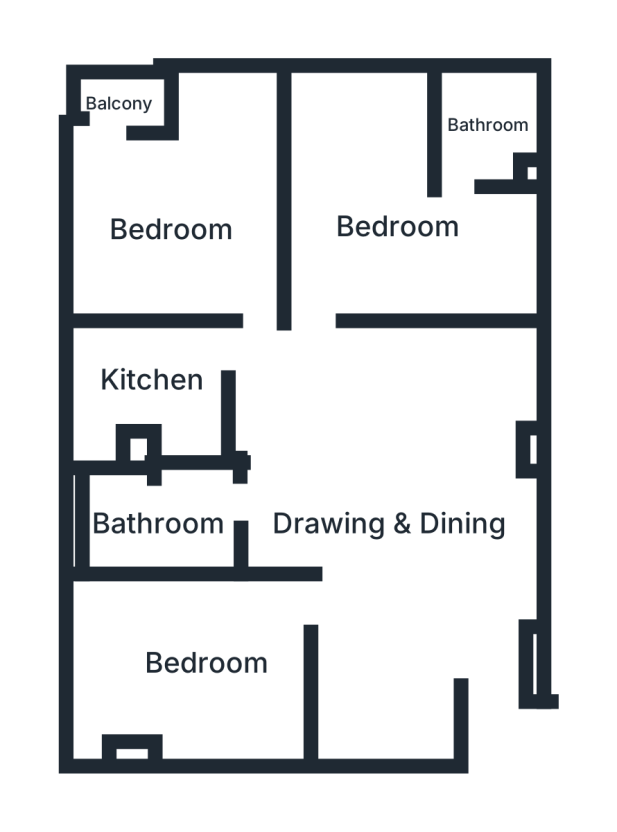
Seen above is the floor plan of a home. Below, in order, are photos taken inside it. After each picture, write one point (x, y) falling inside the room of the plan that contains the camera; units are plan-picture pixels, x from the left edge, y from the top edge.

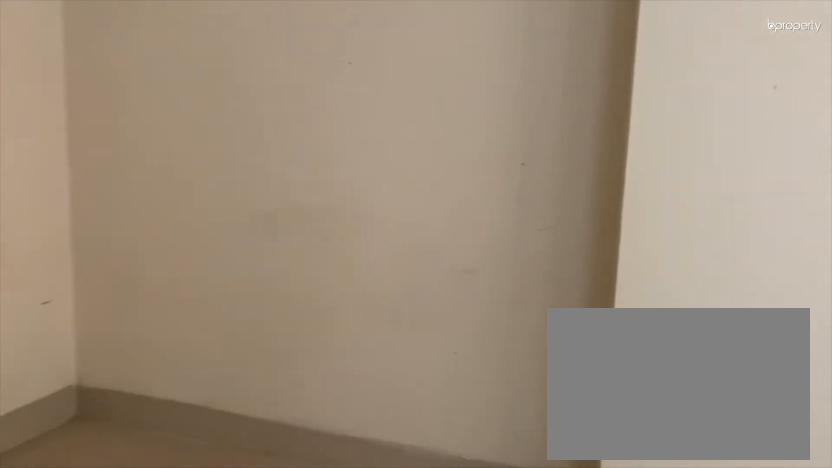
(213, 656)
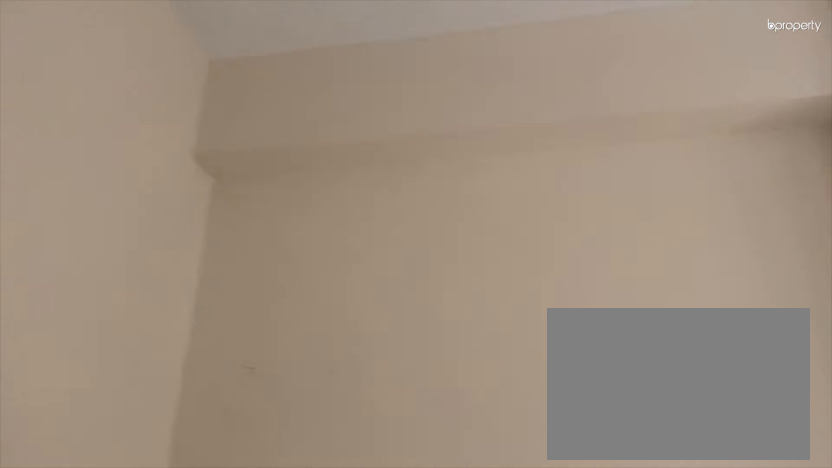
(213, 656)
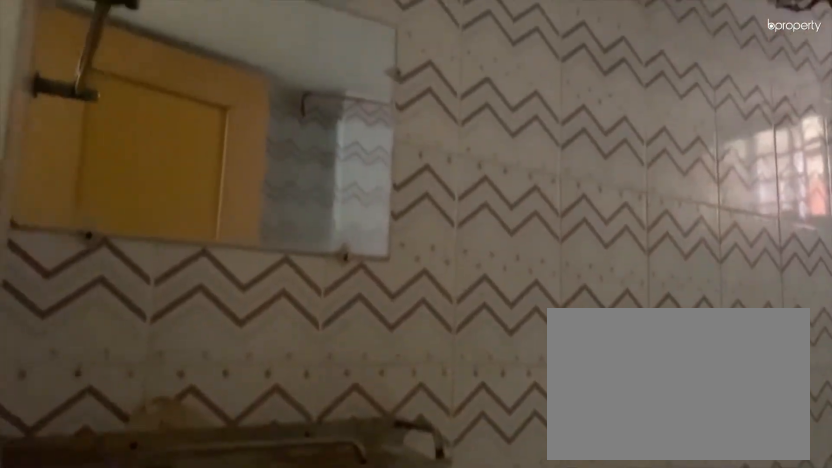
(169, 520)
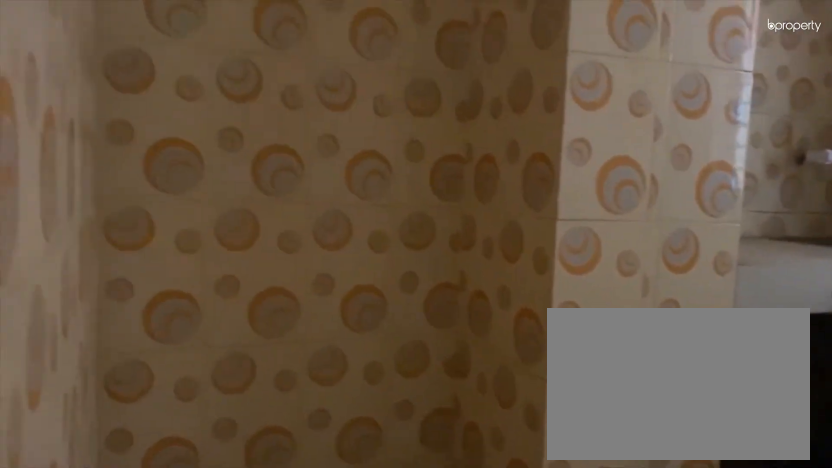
(156, 378)
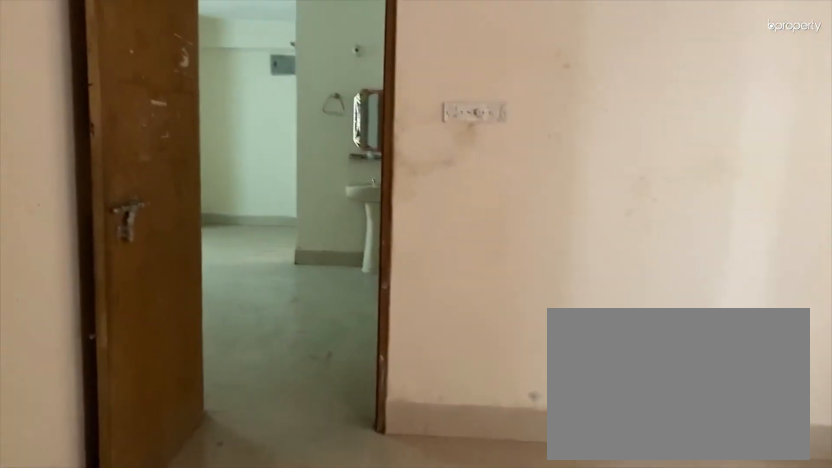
(167, 231)
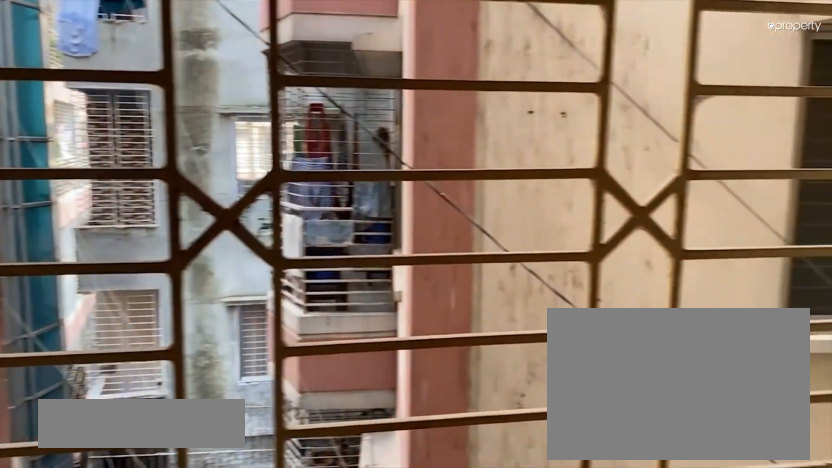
(120, 104)
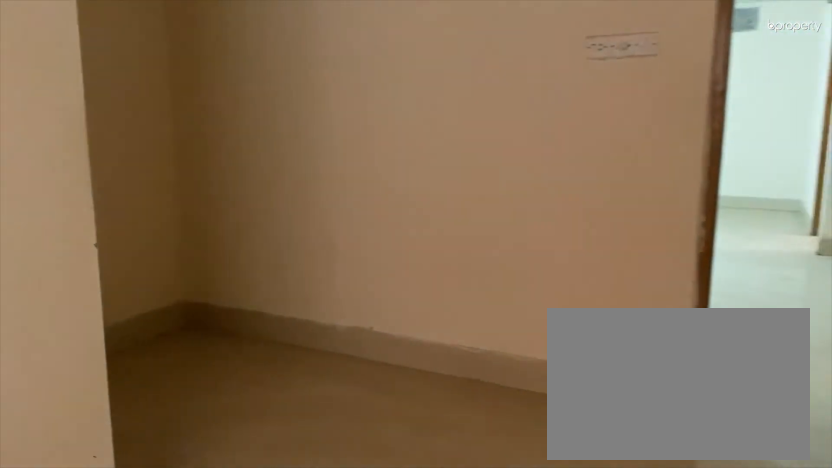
(391, 225)
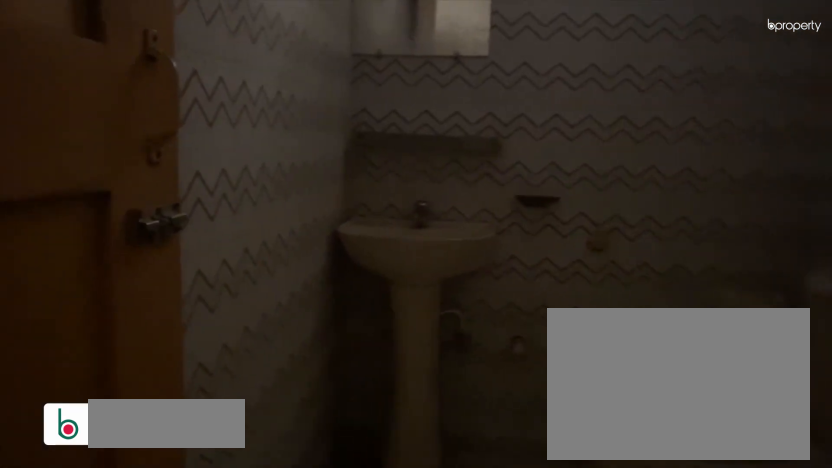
(479, 125)
